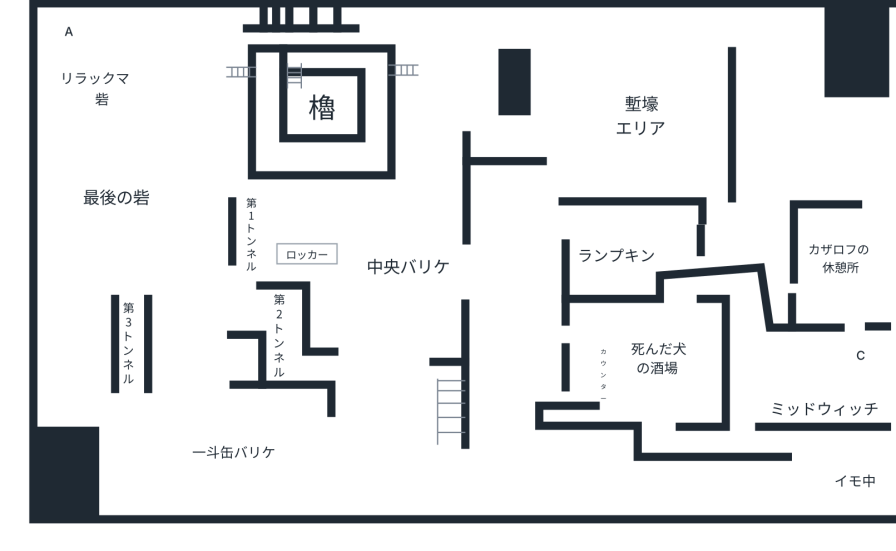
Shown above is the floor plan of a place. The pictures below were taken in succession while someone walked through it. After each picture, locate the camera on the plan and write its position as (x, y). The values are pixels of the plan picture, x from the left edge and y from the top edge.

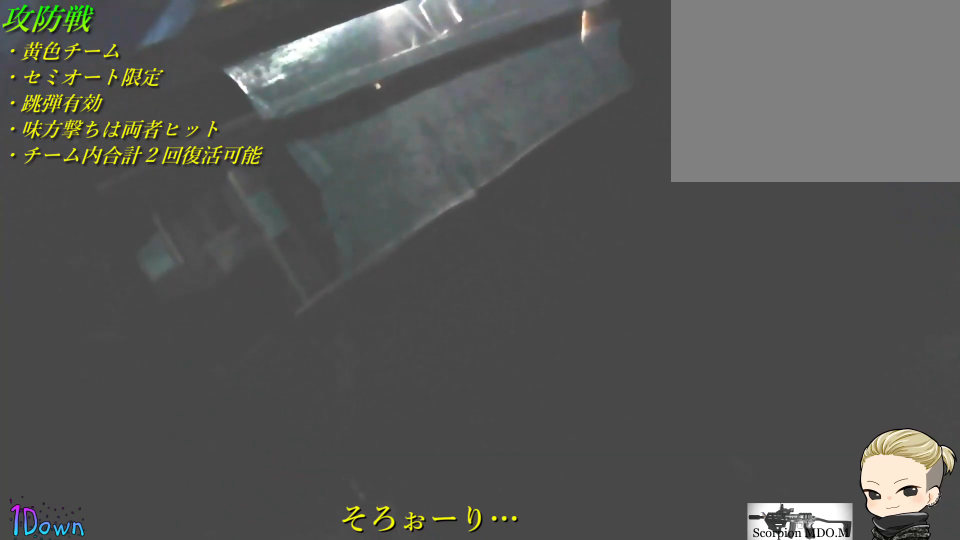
(255, 202)
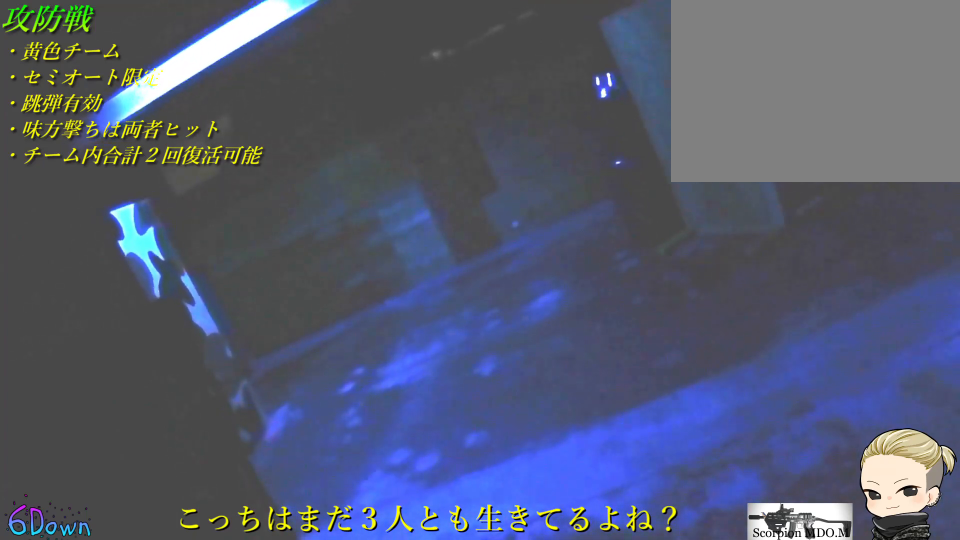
(318, 365)
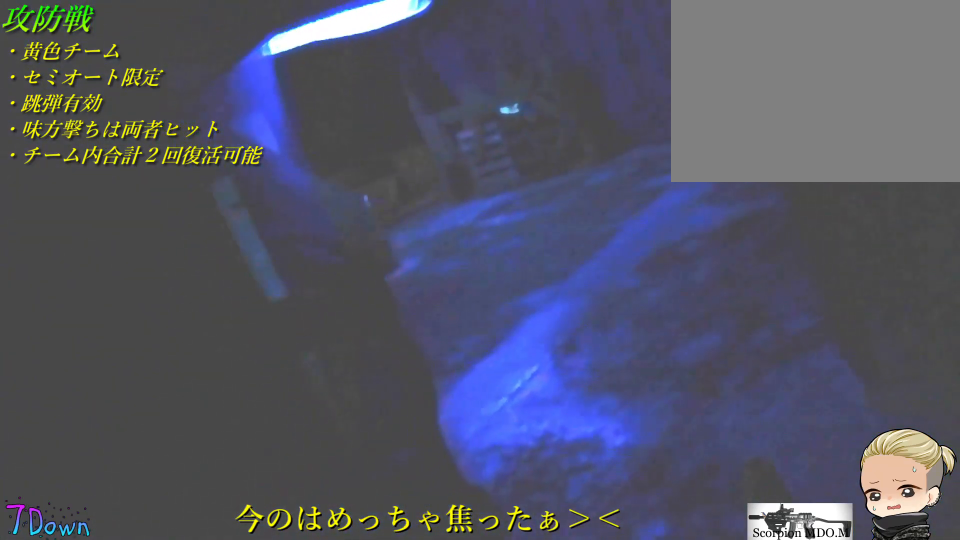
(318, 365)
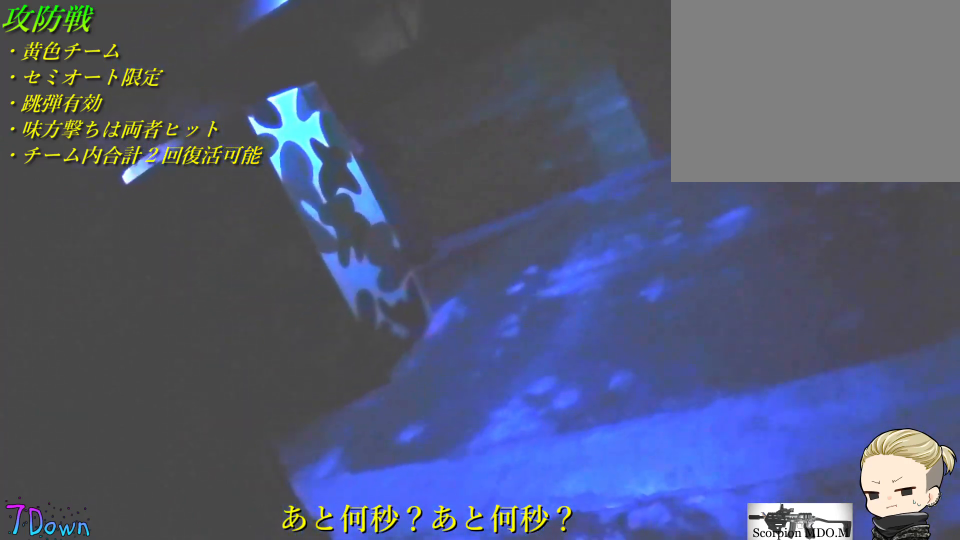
(318, 365)
